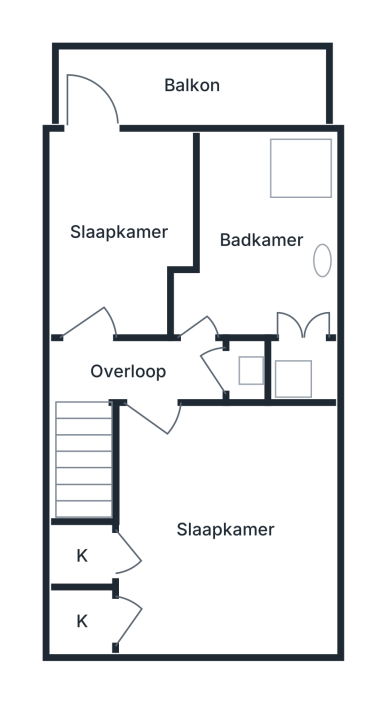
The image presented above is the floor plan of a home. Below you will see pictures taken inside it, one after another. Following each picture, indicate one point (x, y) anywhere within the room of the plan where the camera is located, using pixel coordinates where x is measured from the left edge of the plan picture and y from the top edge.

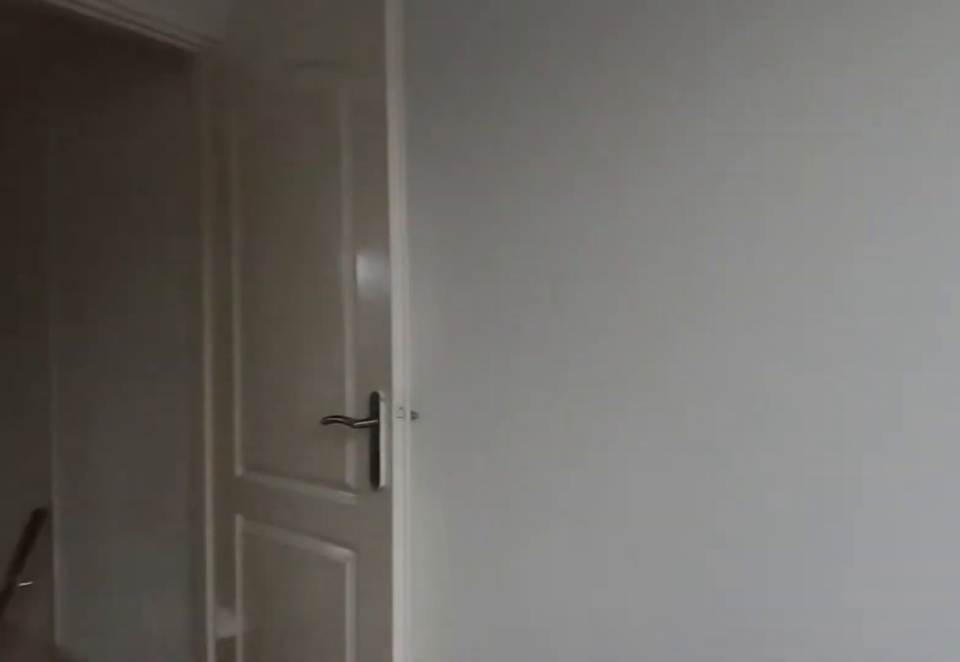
(123, 186)
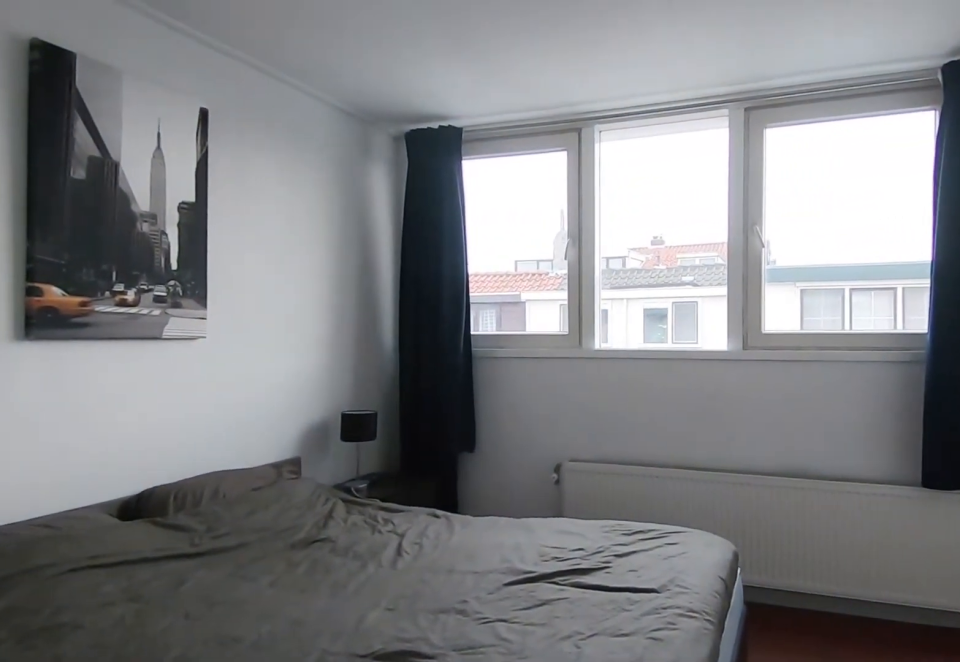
(319, 589)
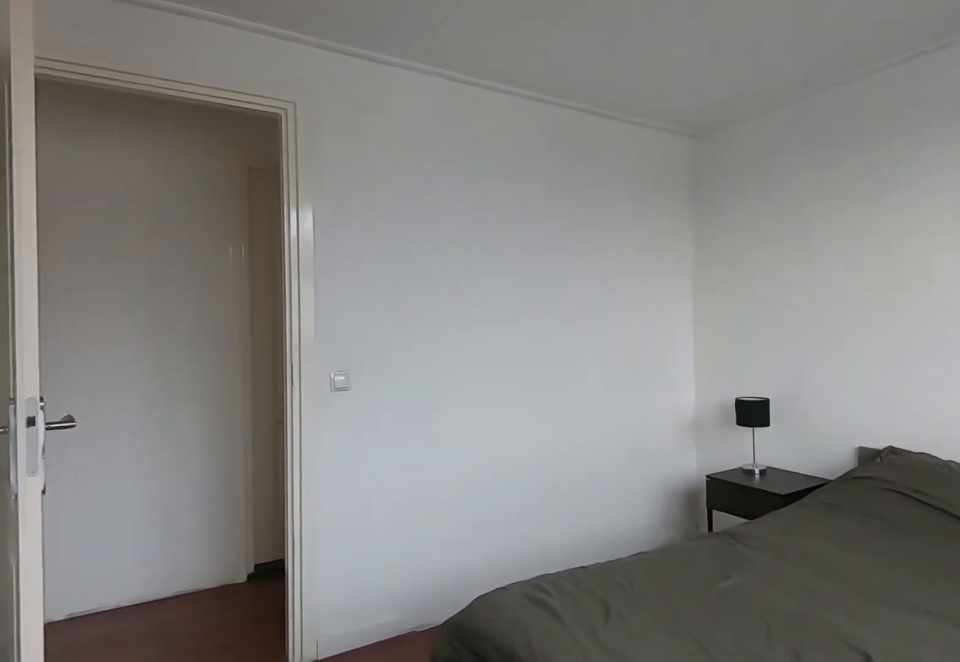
(319, 589)
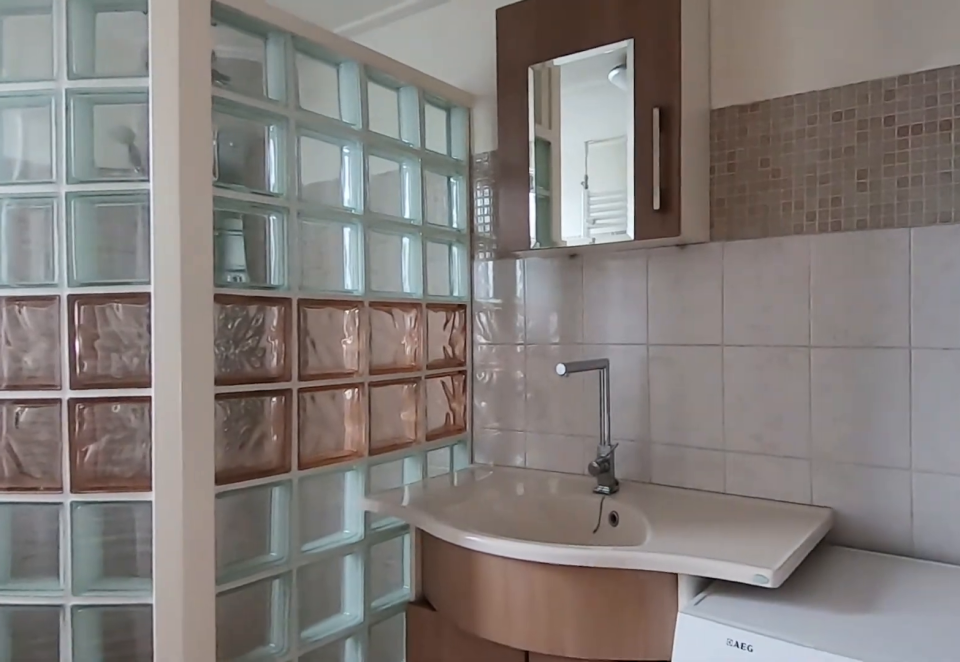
(250, 179)
